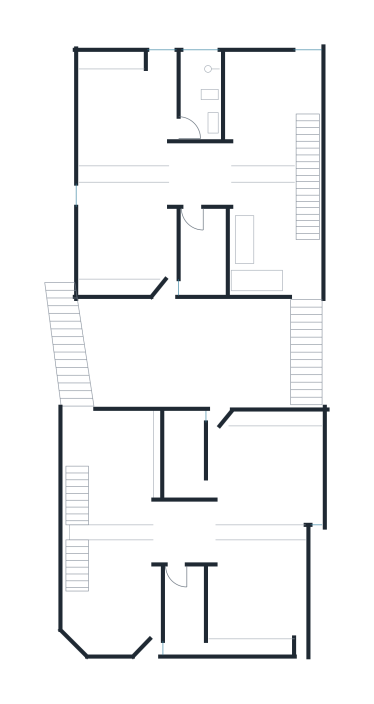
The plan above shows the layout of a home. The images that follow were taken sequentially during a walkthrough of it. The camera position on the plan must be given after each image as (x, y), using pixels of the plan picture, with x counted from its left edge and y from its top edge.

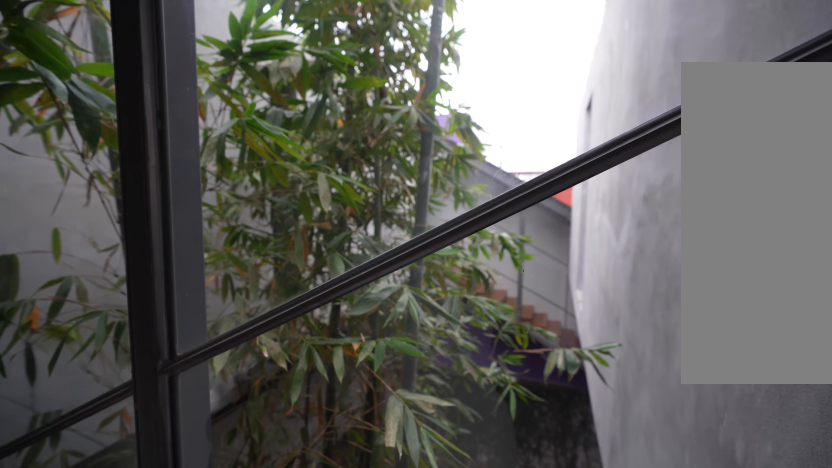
(306, 318)
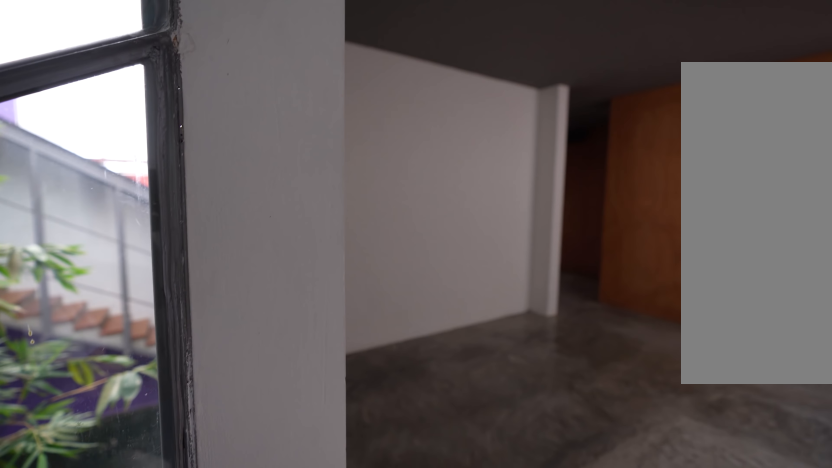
(304, 310)
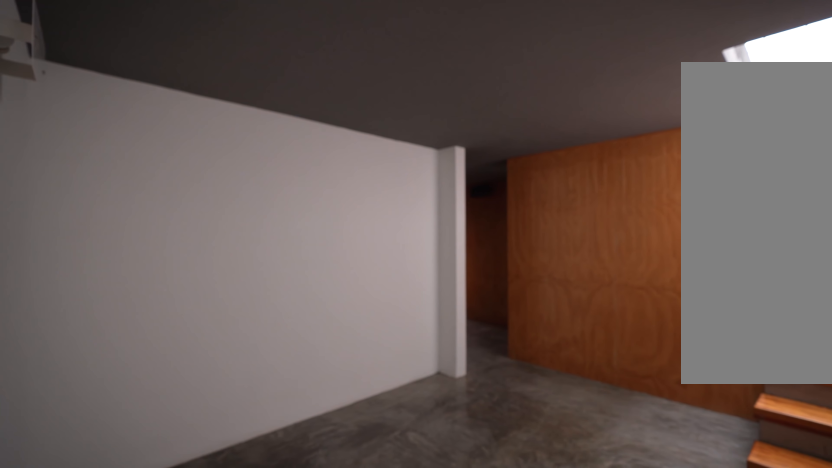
(304, 310)
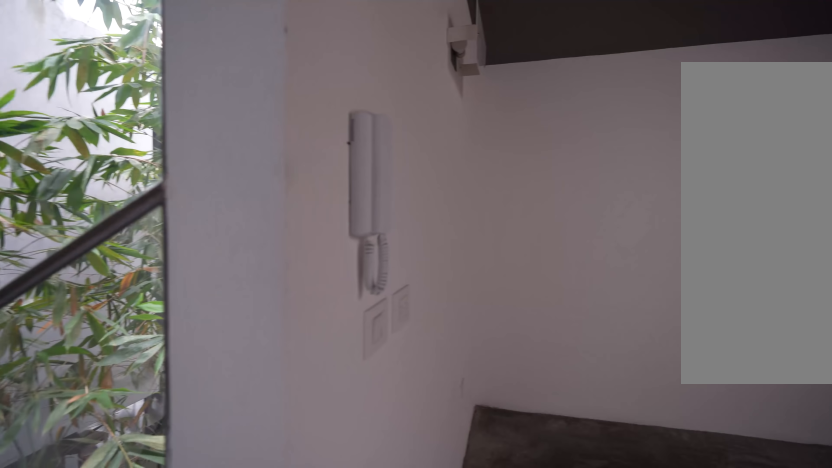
(304, 299)
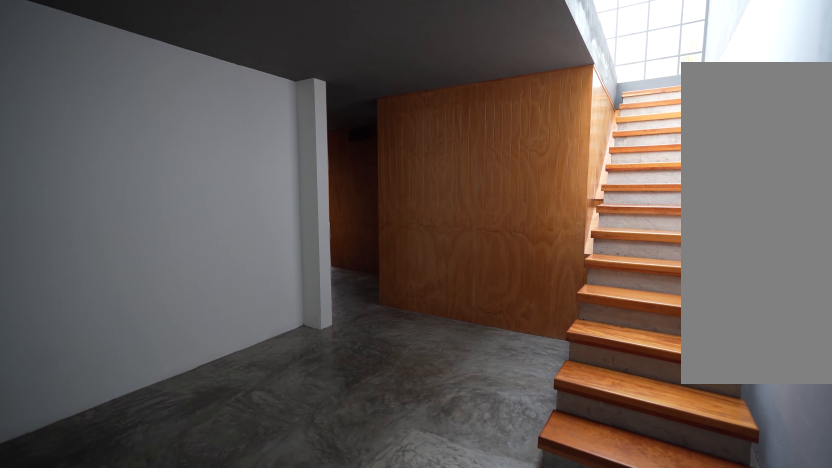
(304, 299)
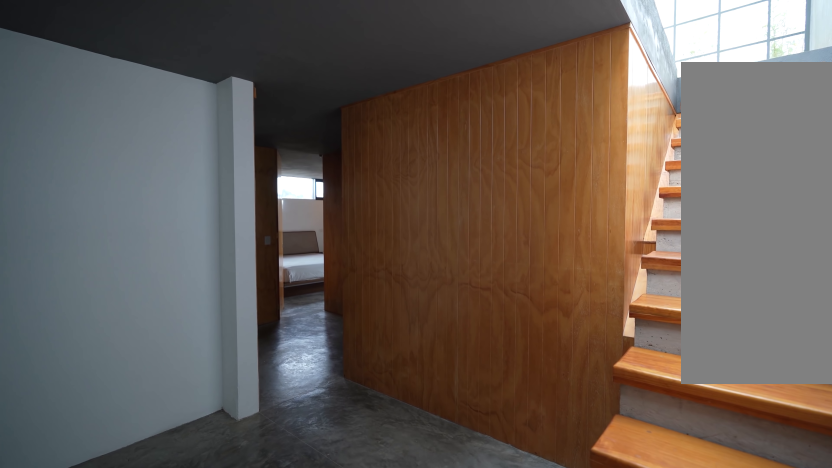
(304, 296)
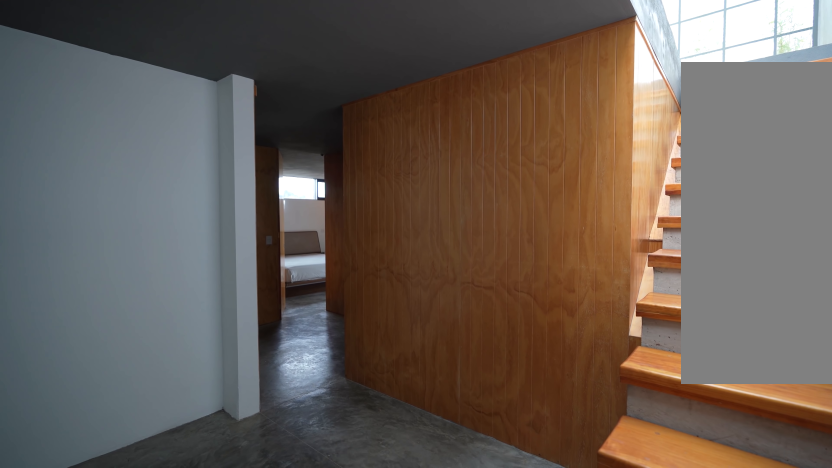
(304, 293)
